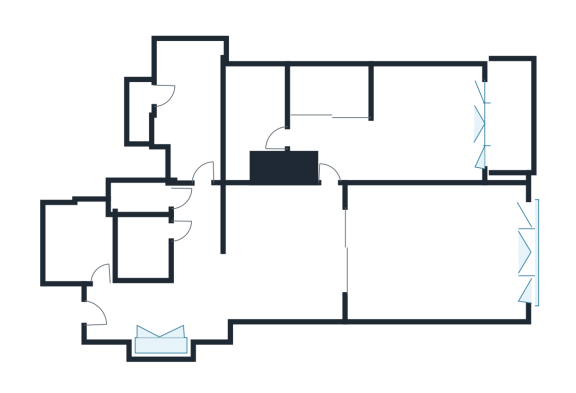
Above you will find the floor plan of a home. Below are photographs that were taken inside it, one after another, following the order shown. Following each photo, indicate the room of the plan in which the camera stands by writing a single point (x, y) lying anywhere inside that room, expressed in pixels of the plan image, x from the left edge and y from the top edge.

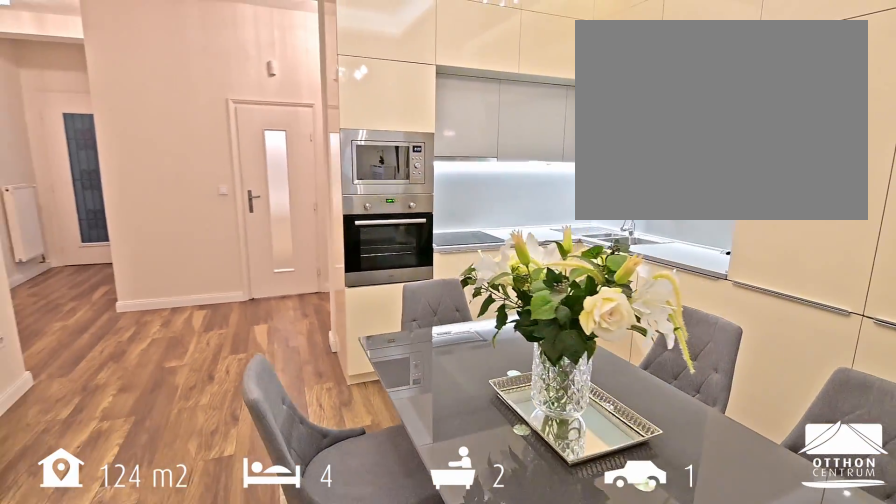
(300, 259)
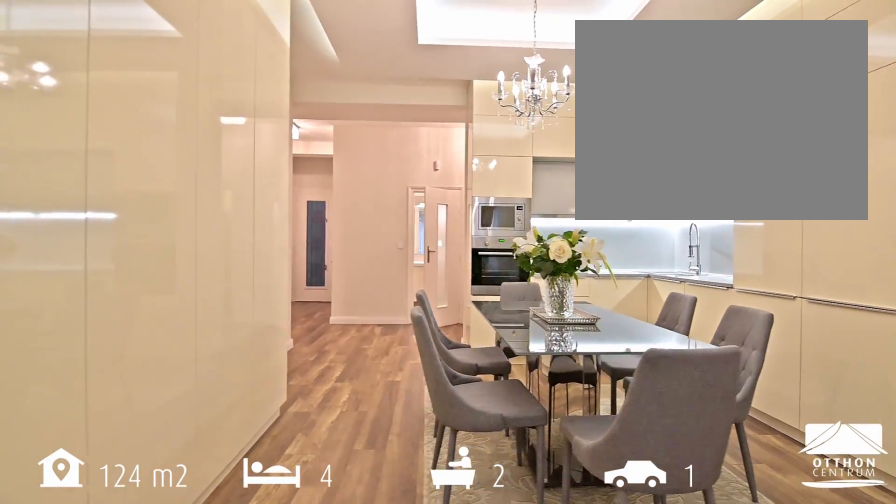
(300, 259)
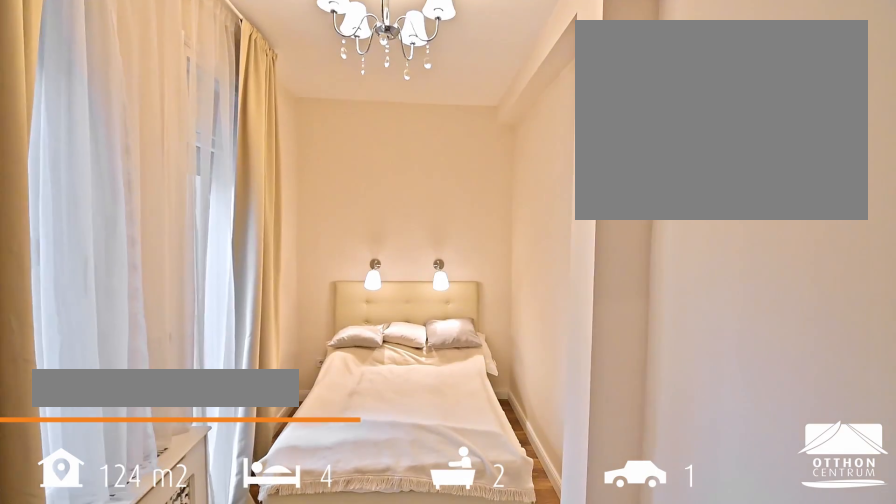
(190, 94)
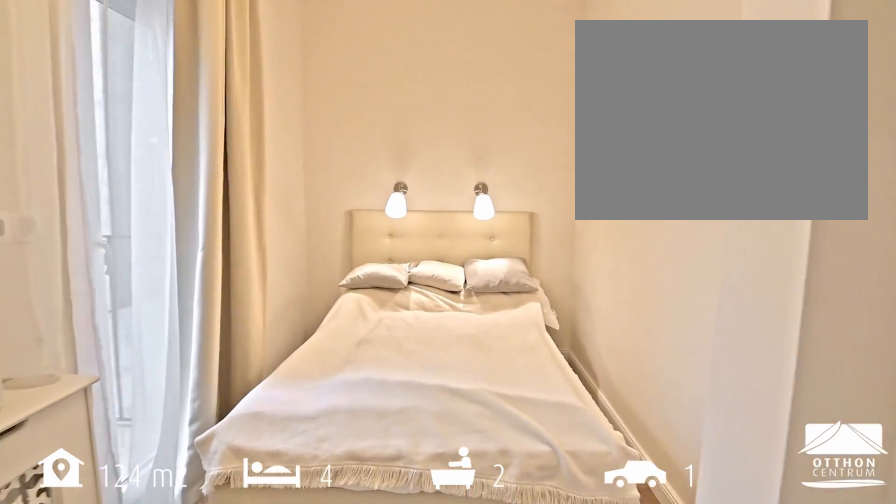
(190, 94)
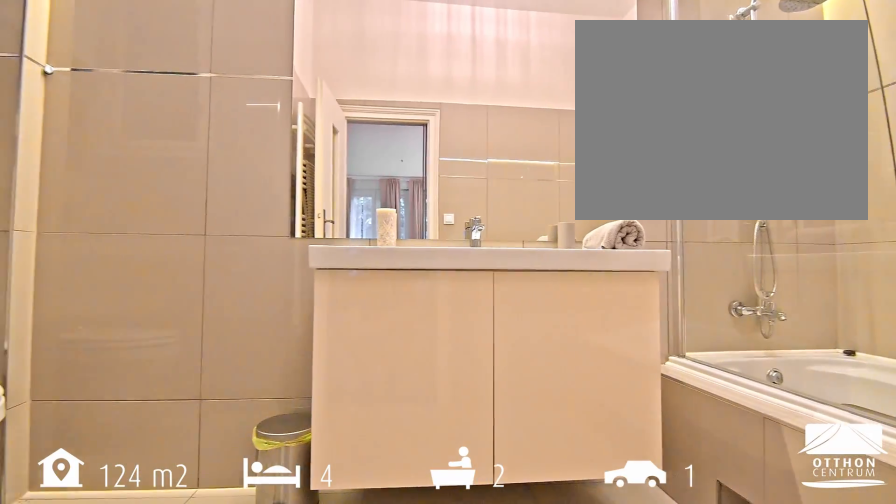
(256, 129)
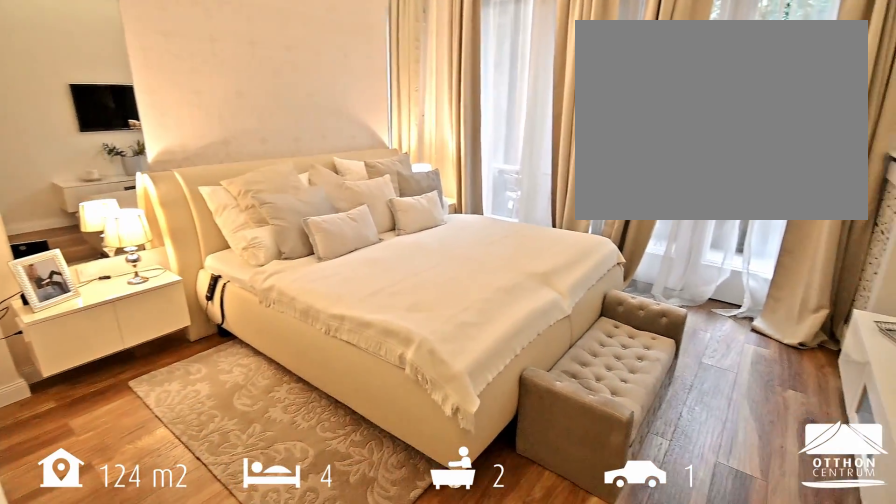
(407, 151)
